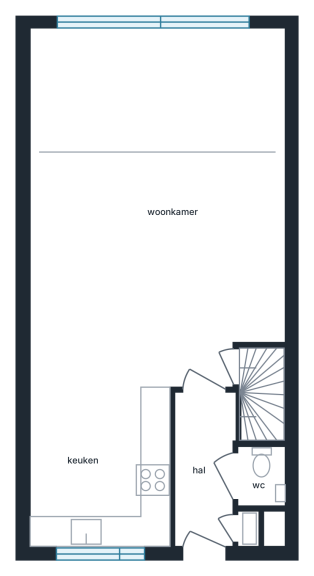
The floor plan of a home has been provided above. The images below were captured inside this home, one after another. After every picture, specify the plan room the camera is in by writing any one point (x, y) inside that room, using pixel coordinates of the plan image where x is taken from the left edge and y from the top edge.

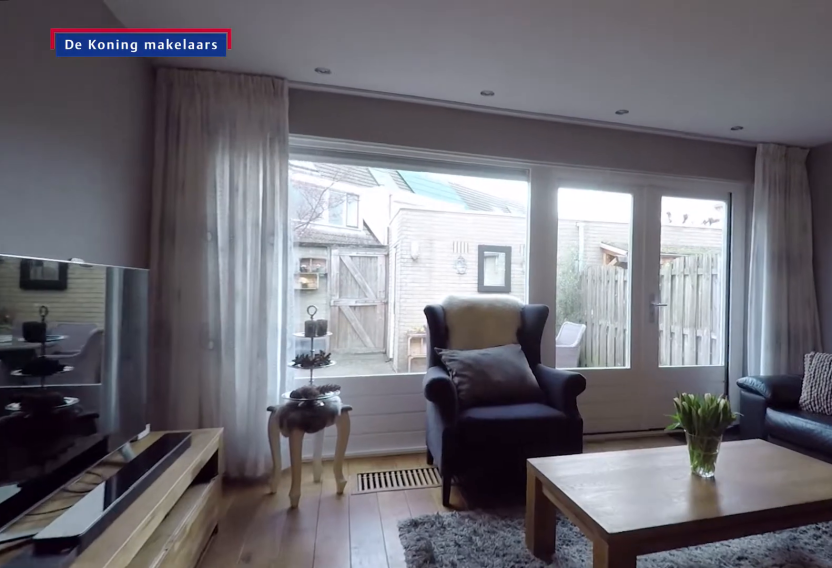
(260, 154)
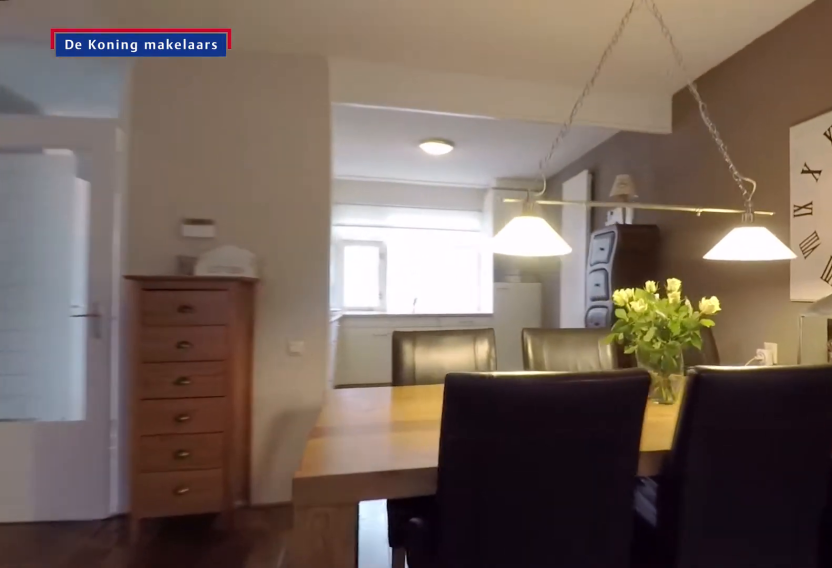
(34, 305)
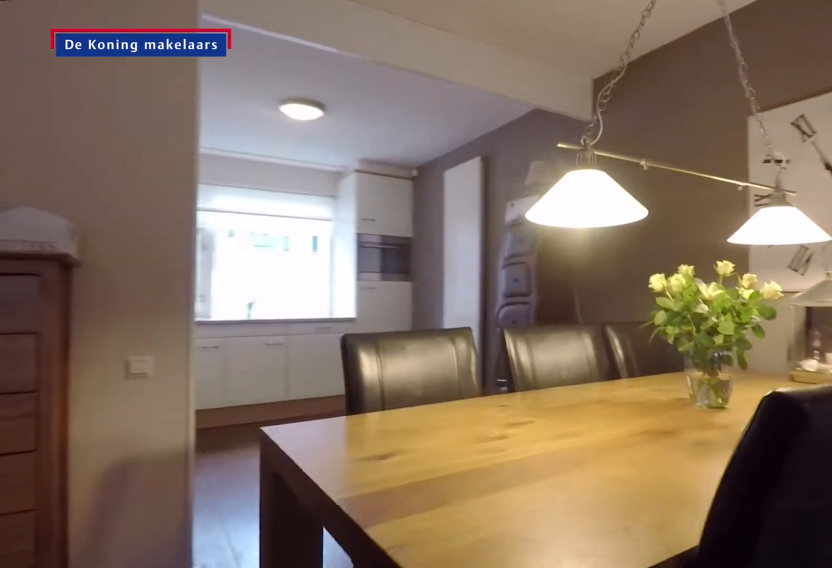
(34, 305)
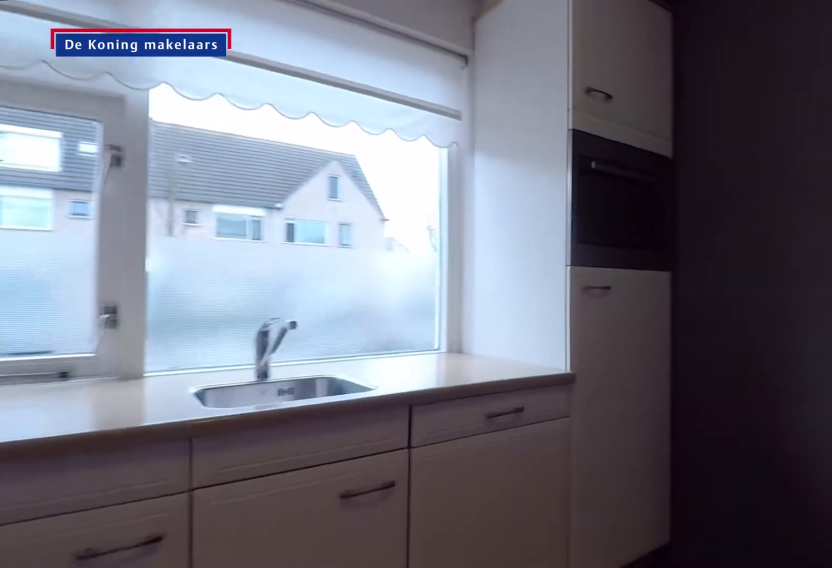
(100, 467)
